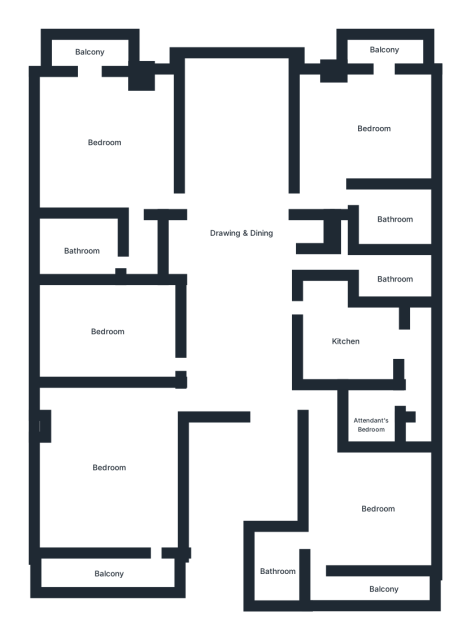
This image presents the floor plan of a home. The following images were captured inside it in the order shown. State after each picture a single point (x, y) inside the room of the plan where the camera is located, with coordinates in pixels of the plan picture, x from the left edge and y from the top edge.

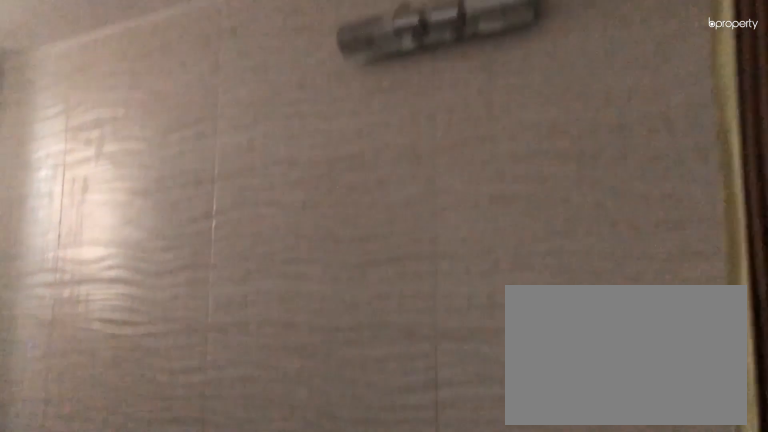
(81, 246)
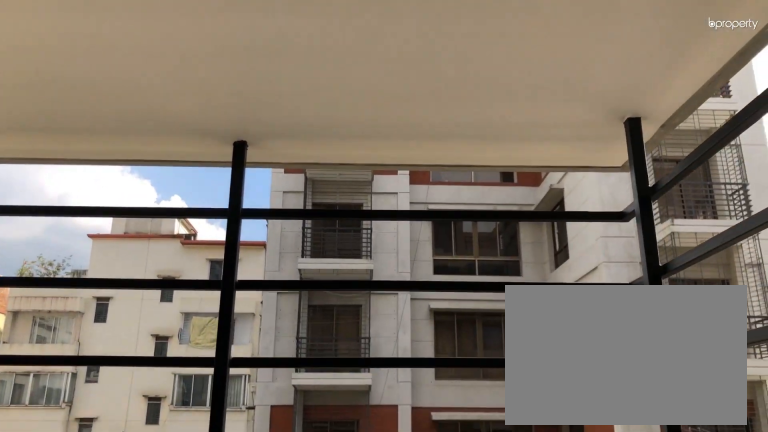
(87, 49)
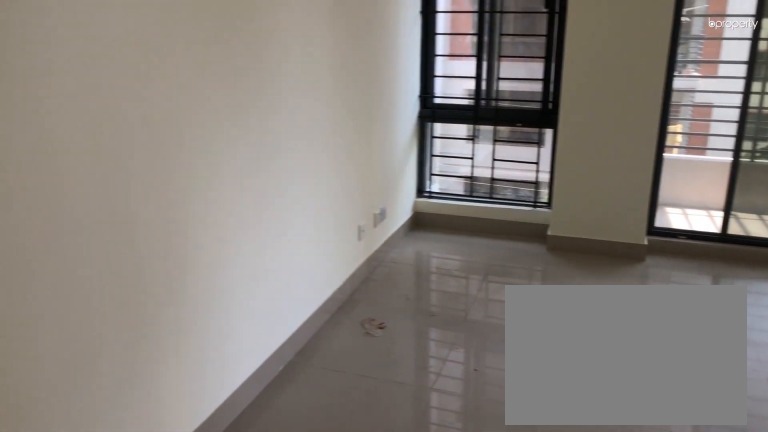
(370, 122)
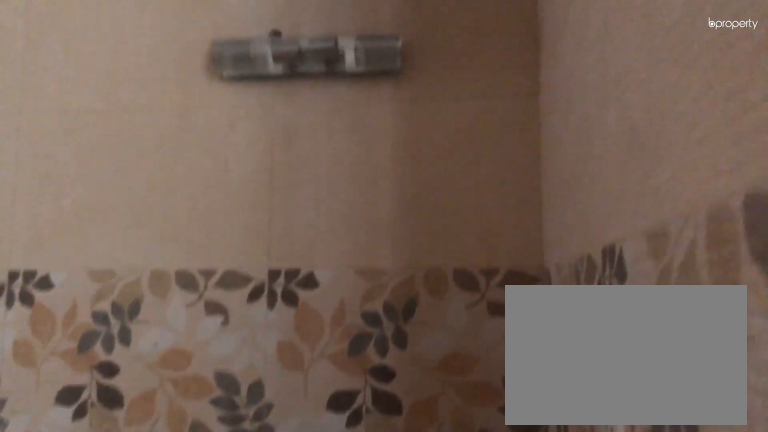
(392, 218)
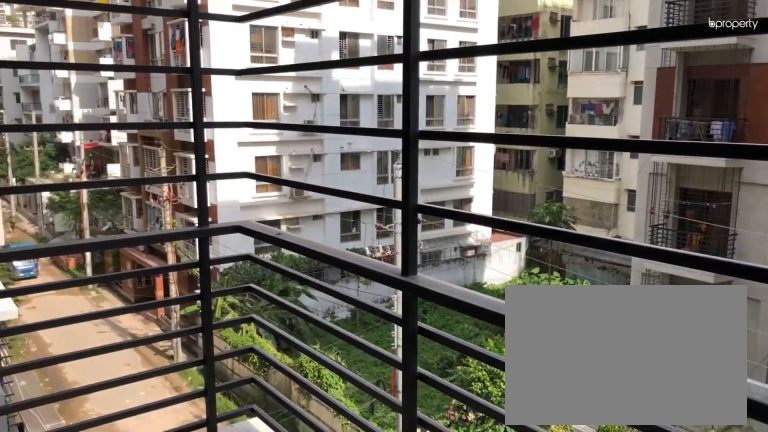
(382, 50)
